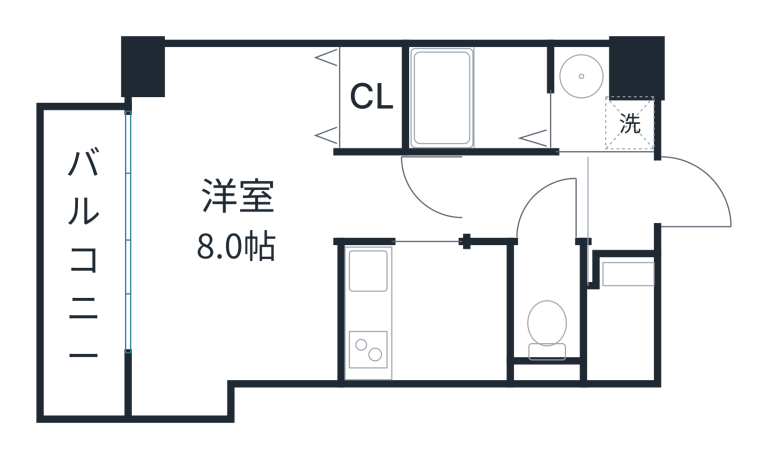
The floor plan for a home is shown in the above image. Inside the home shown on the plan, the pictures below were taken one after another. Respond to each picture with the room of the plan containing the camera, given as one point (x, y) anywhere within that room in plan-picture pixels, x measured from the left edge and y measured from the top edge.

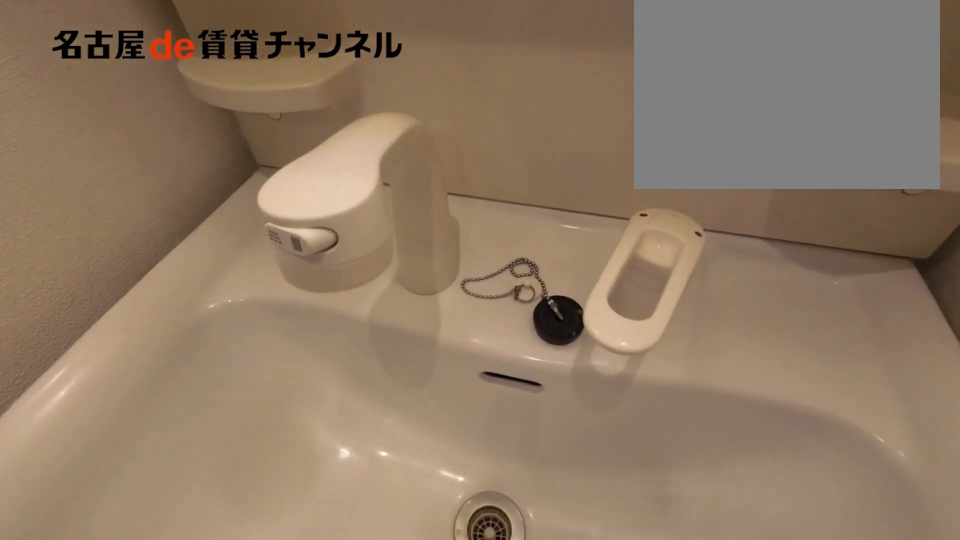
(597, 104)
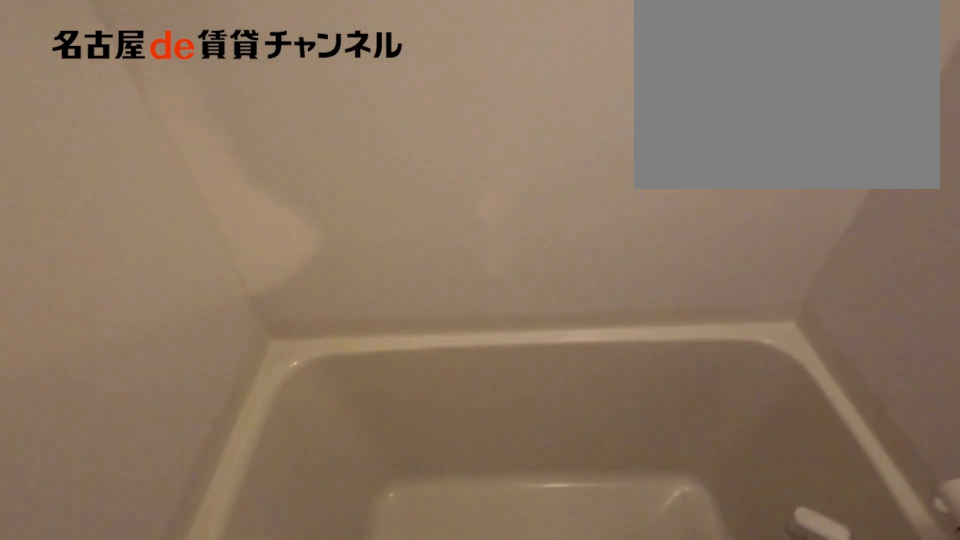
(478, 98)
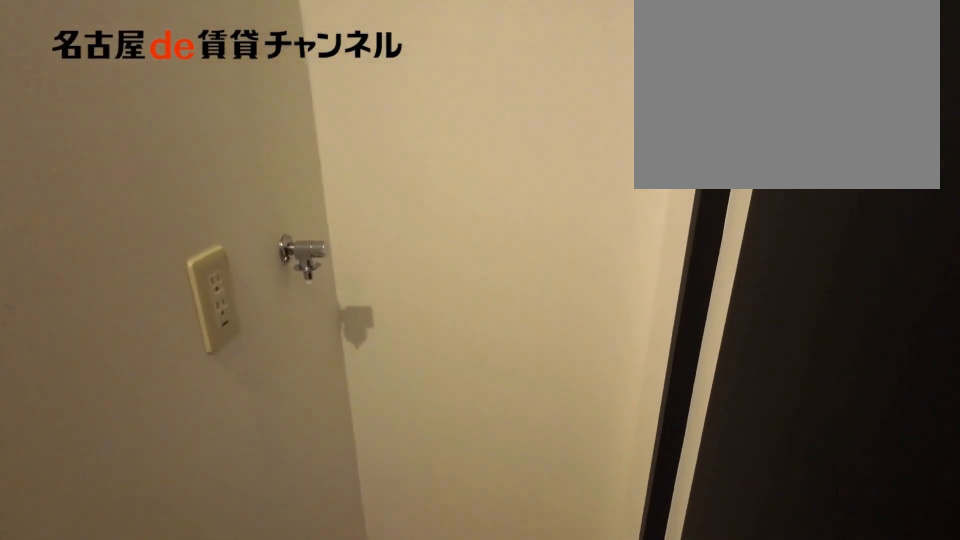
(597, 104)
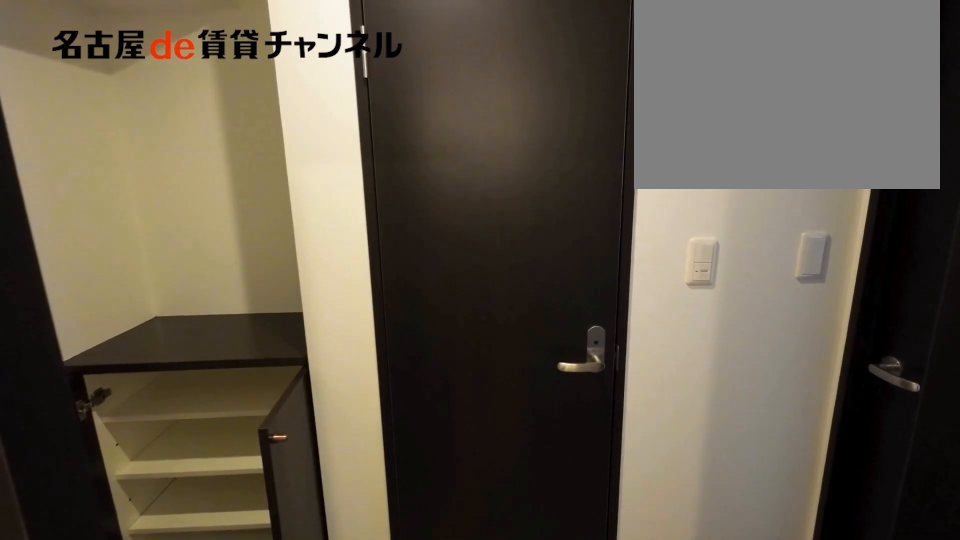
(528, 197)
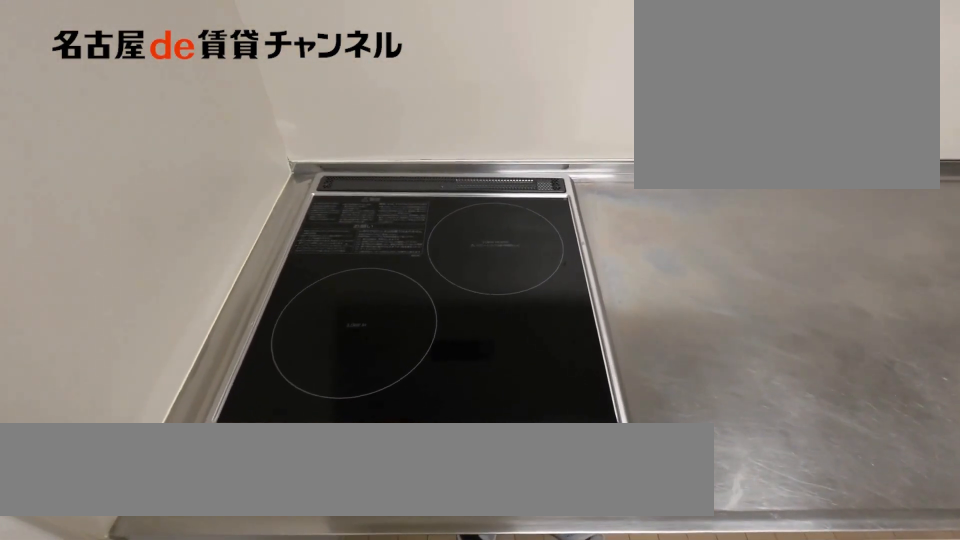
(424, 312)
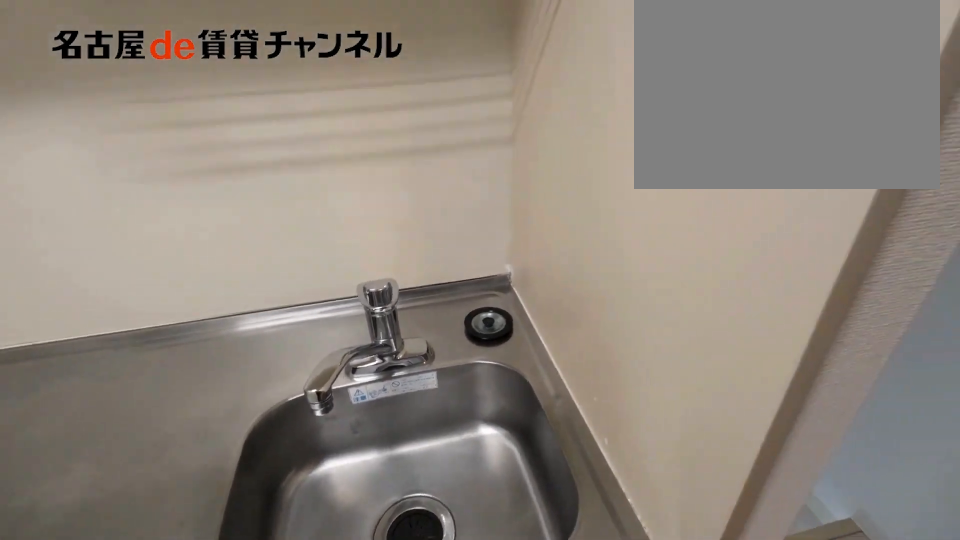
(424, 312)
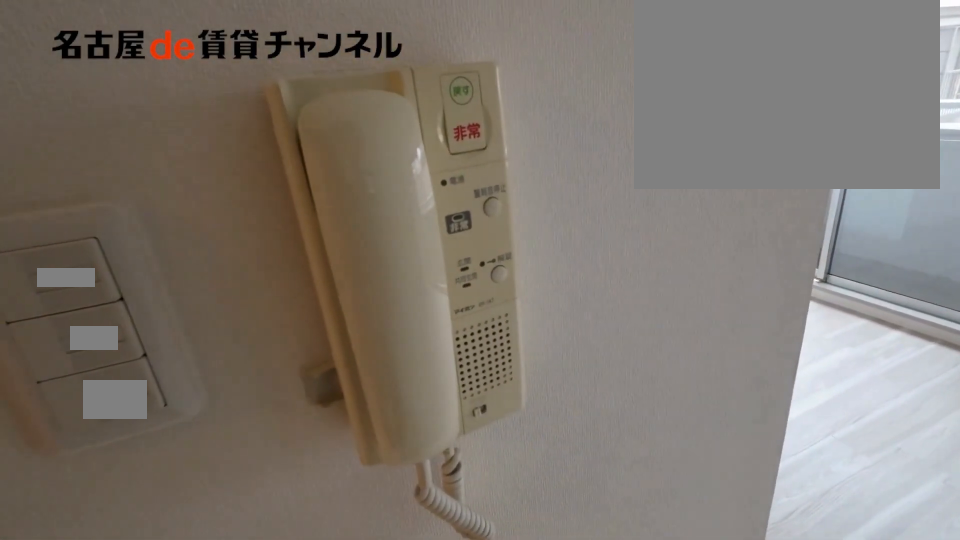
(254, 221)
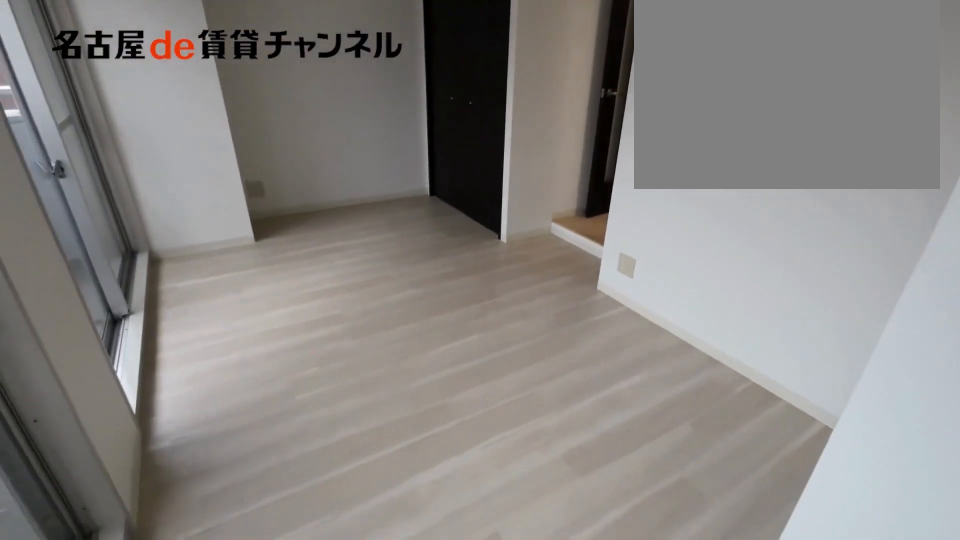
(254, 221)
